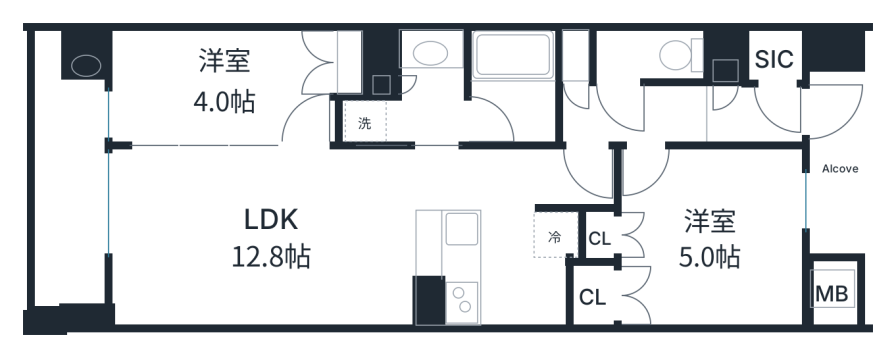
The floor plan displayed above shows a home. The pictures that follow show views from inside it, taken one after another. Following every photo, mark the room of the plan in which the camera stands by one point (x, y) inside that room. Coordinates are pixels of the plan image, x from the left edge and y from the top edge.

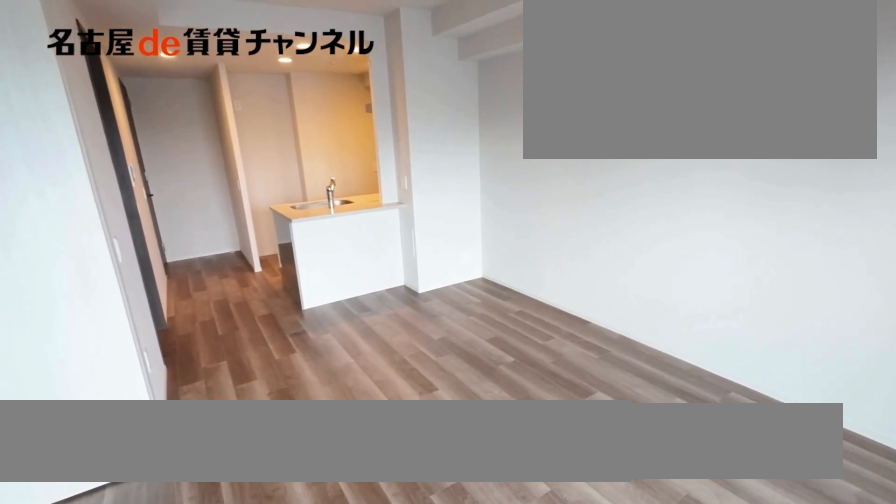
(258, 234)
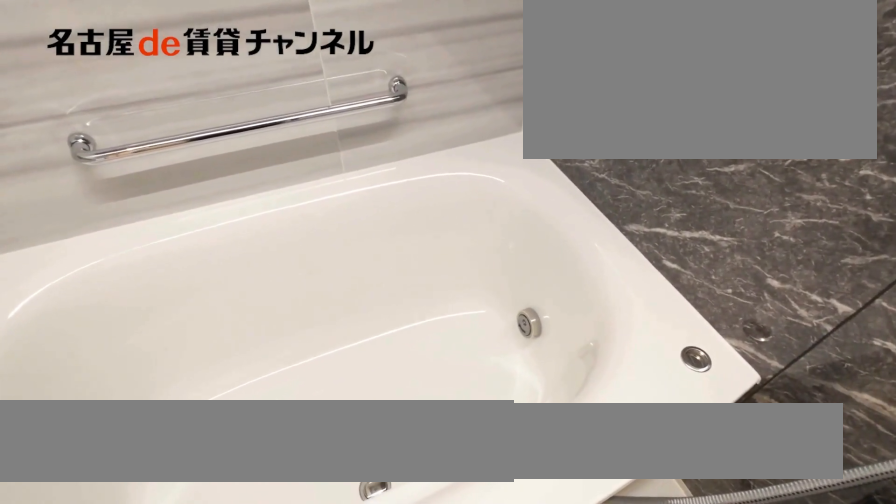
(511, 89)
